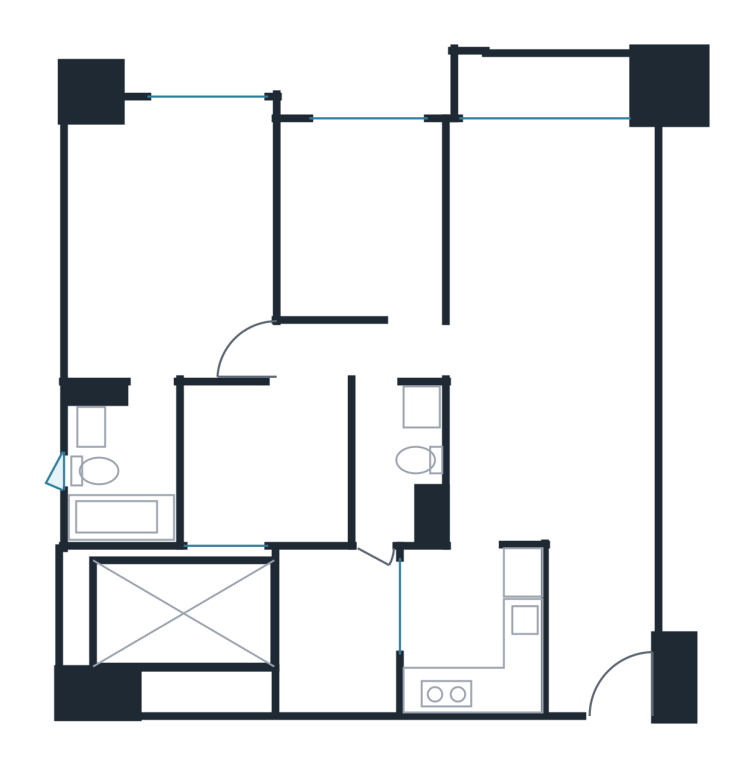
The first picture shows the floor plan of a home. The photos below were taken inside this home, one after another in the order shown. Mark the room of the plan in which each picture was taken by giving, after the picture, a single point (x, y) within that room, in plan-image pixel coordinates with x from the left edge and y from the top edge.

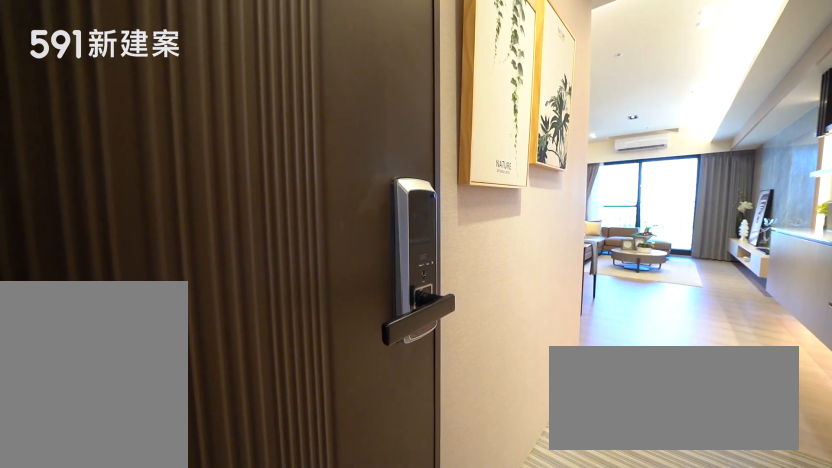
(600, 669)
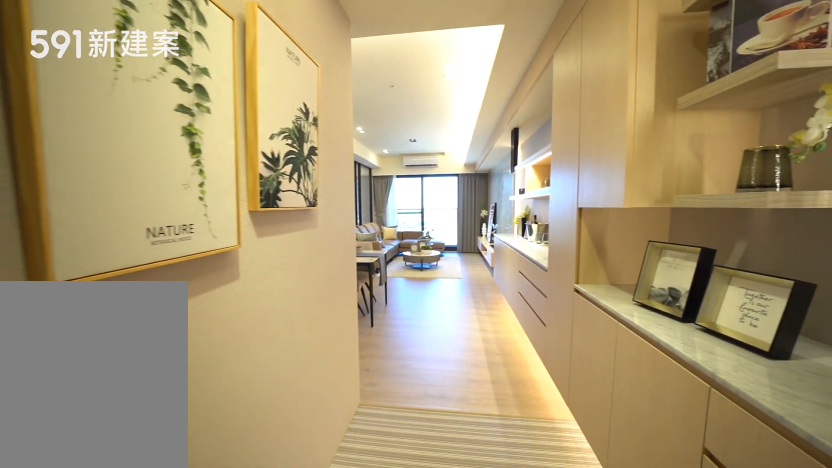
(600, 669)
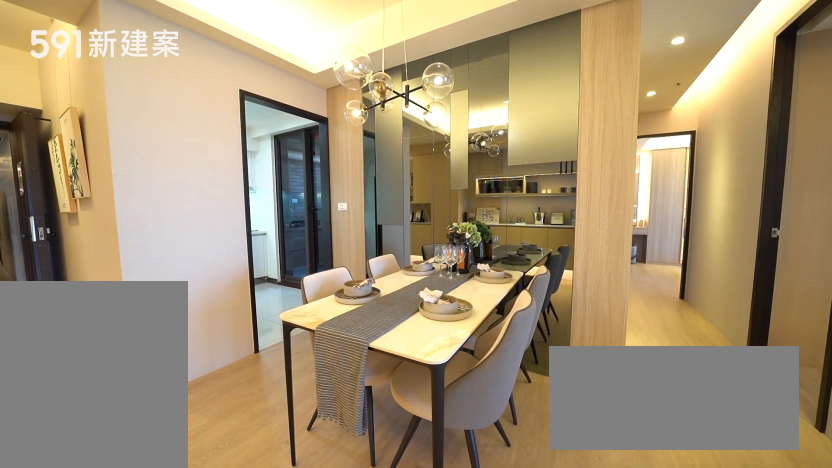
(522, 434)
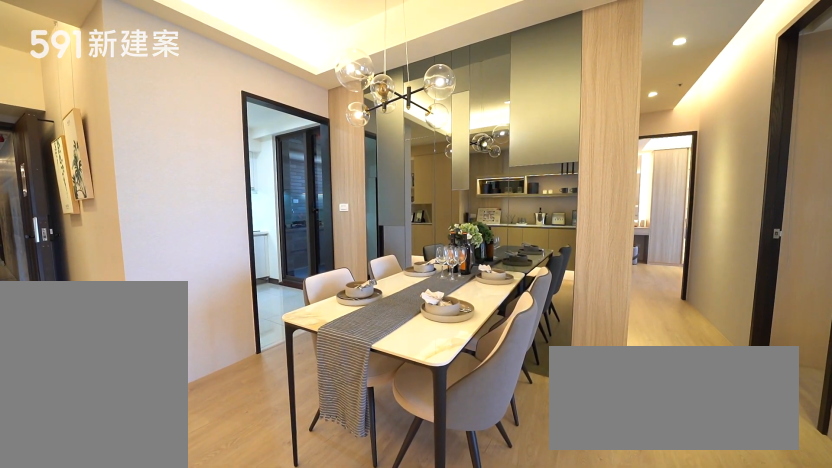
(522, 434)
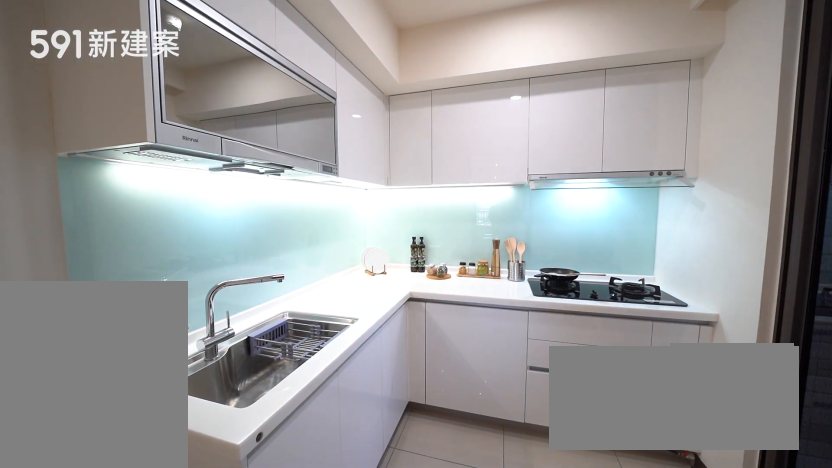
(472, 632)
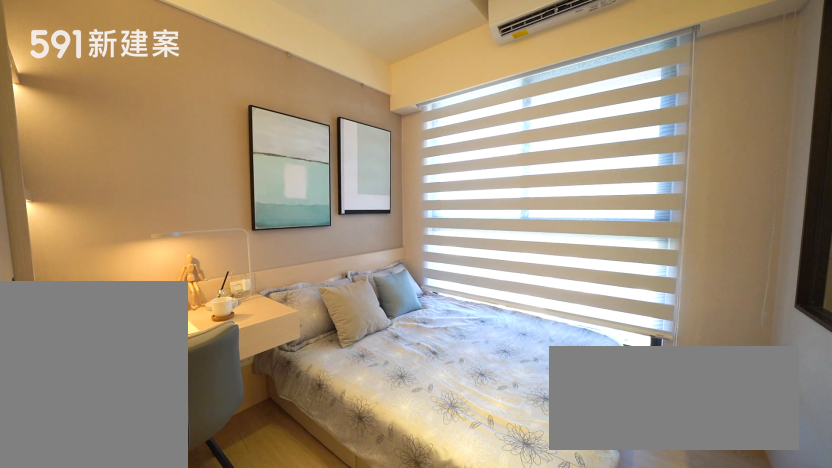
(362, 214)
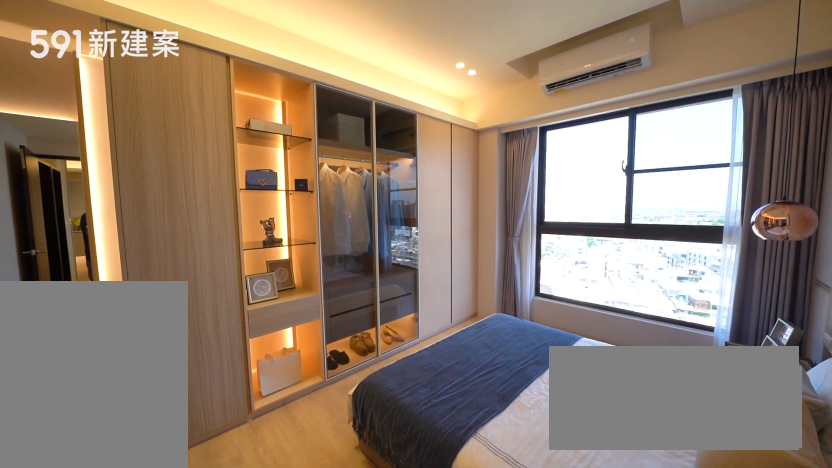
(163, 235)
